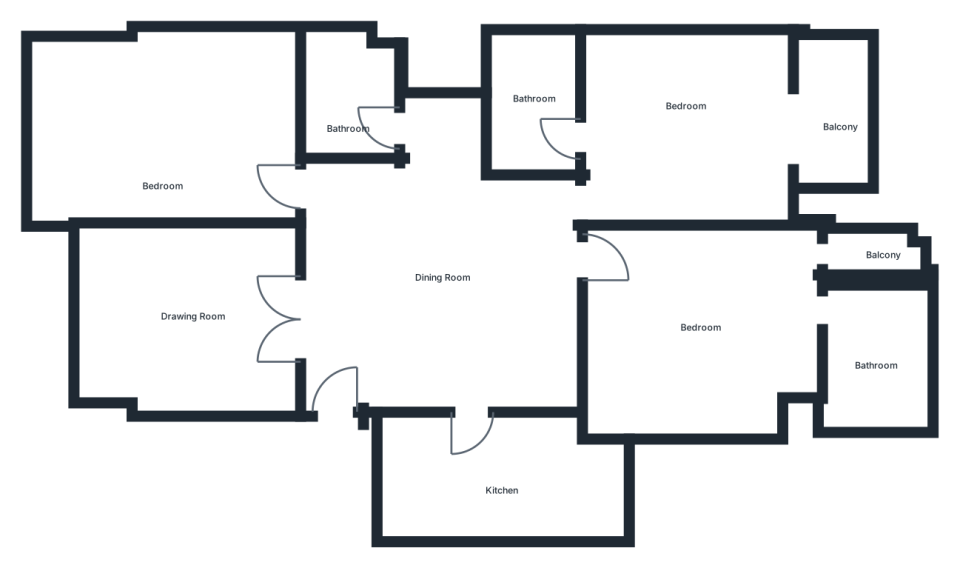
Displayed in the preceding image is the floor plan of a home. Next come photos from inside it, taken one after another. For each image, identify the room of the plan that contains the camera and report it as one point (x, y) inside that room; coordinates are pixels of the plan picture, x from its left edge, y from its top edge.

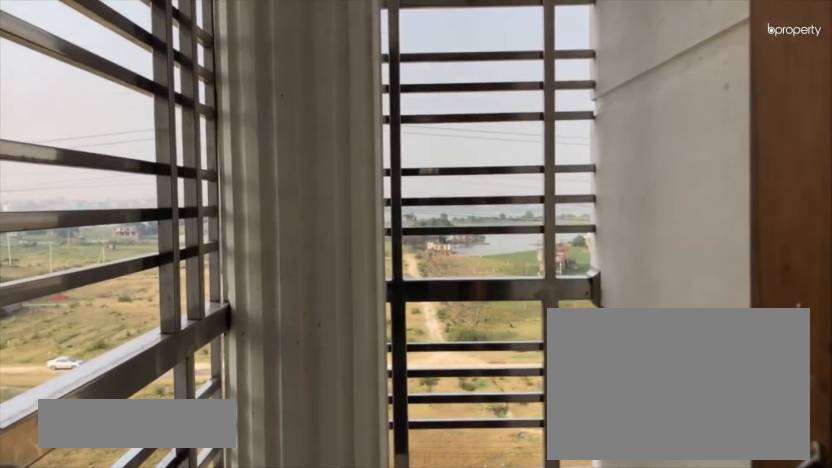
(883, 251)
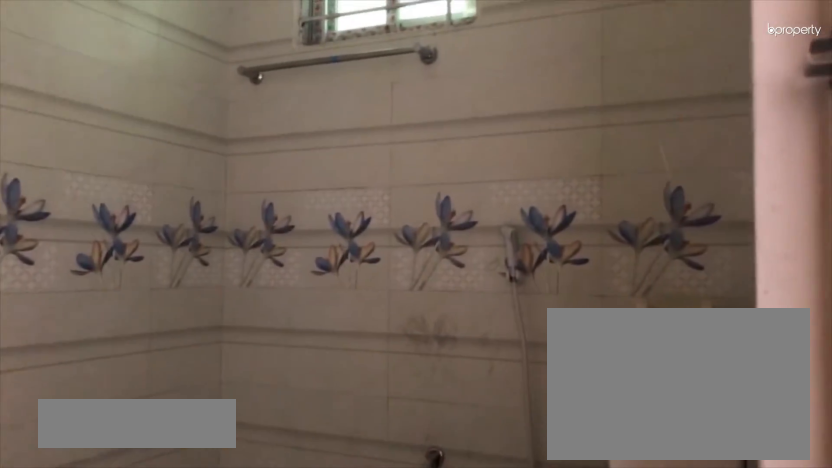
(890, 368)
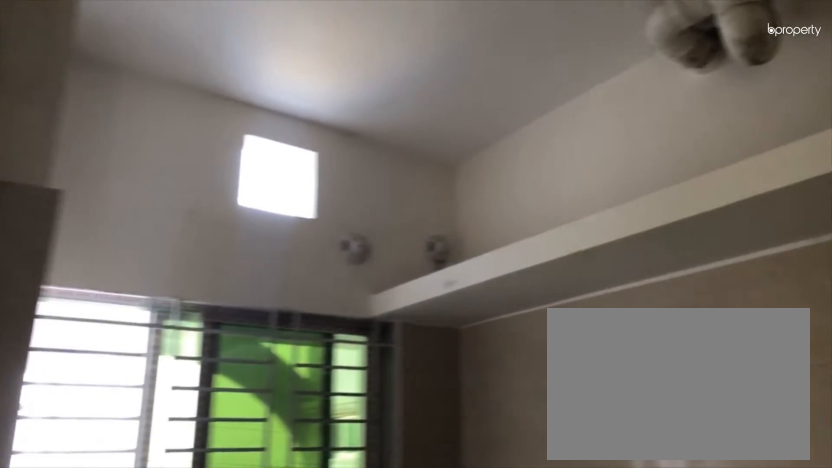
(481, 470)
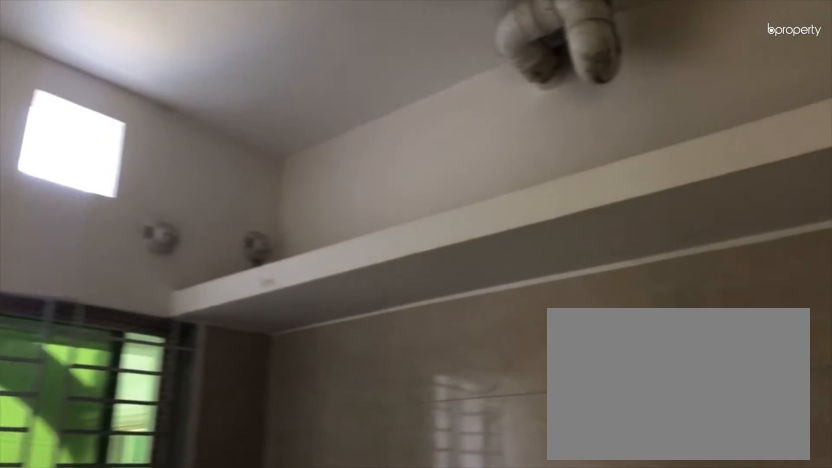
(481, 470)
